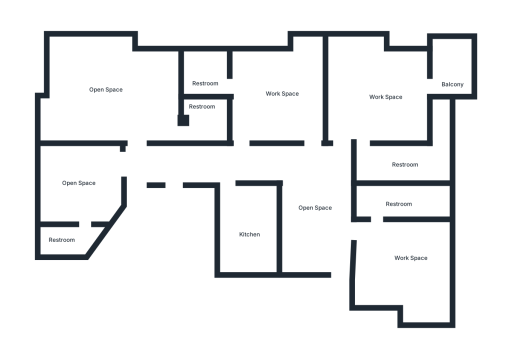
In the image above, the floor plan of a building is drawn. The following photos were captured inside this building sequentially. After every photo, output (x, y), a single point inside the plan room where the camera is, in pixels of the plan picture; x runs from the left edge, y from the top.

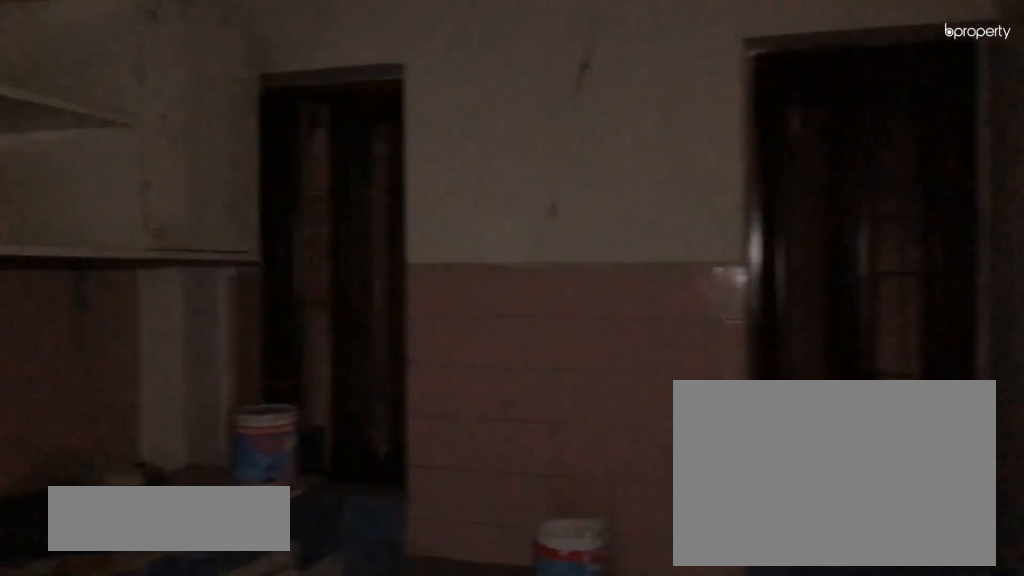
(250, 230)
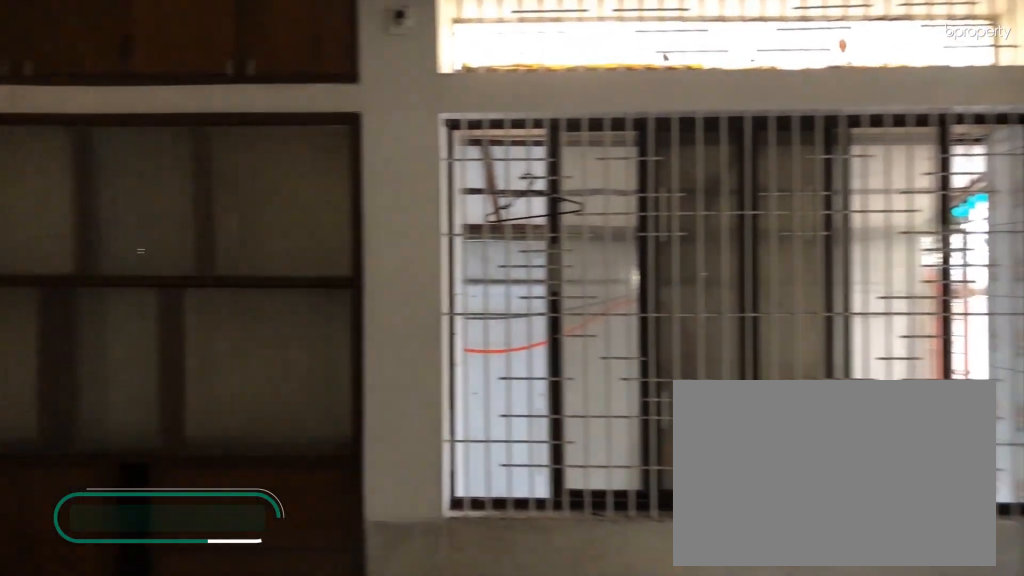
(117, 101)
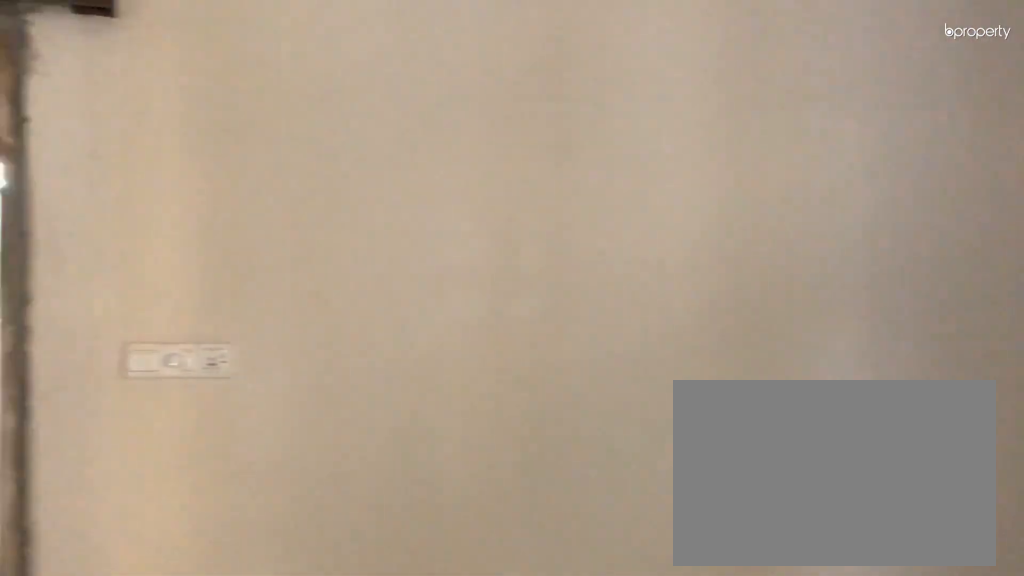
(117, 101)
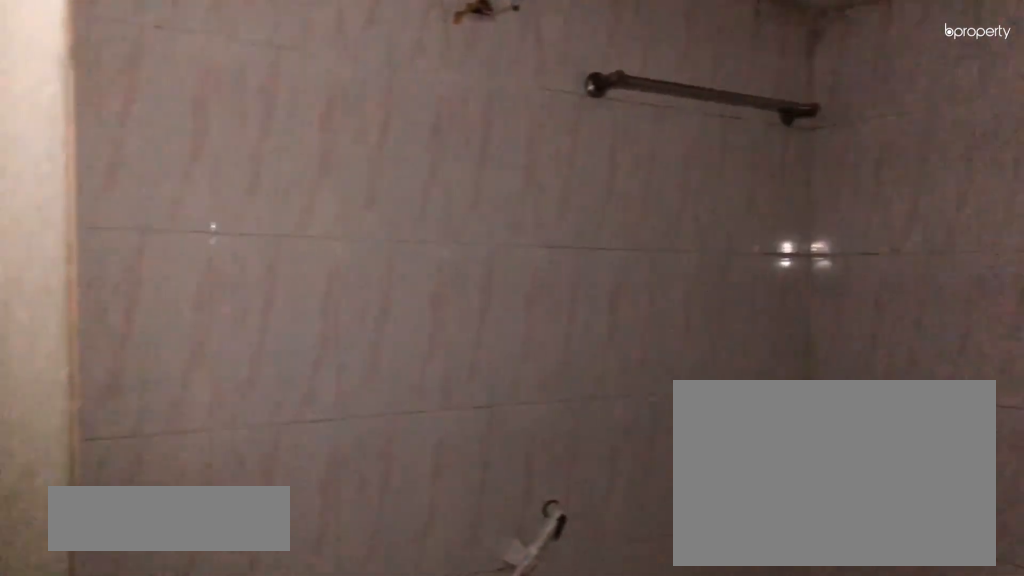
(202, 118)
